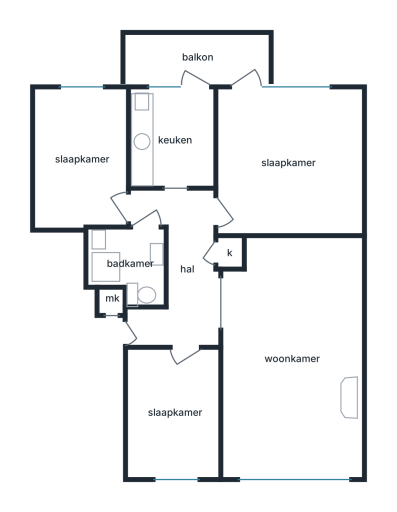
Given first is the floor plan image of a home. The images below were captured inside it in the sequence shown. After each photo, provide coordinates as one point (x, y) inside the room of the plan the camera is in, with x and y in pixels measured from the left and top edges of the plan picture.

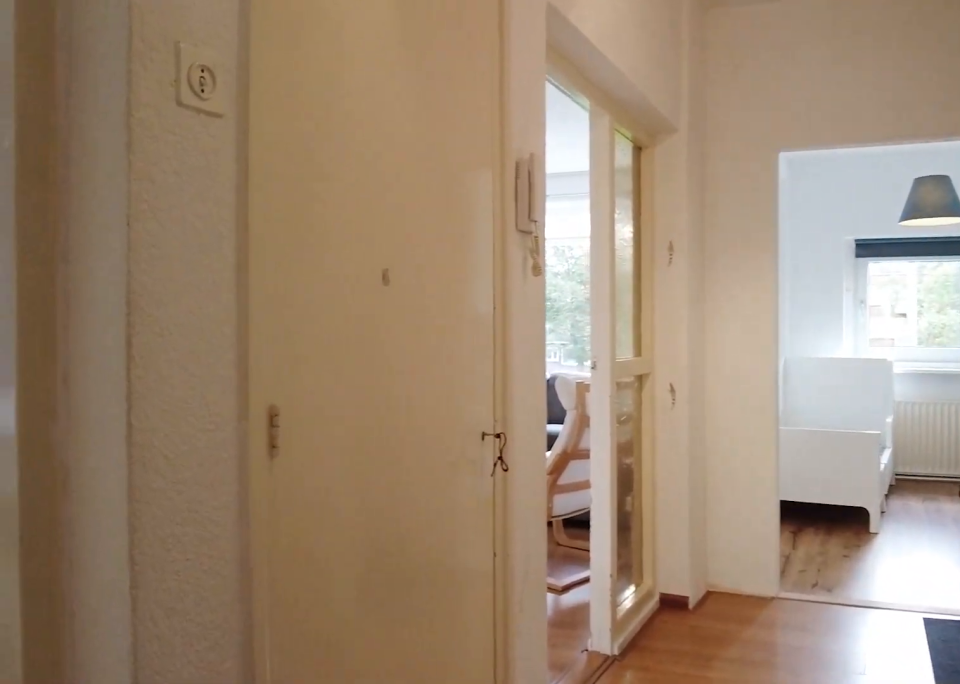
(181, 268)
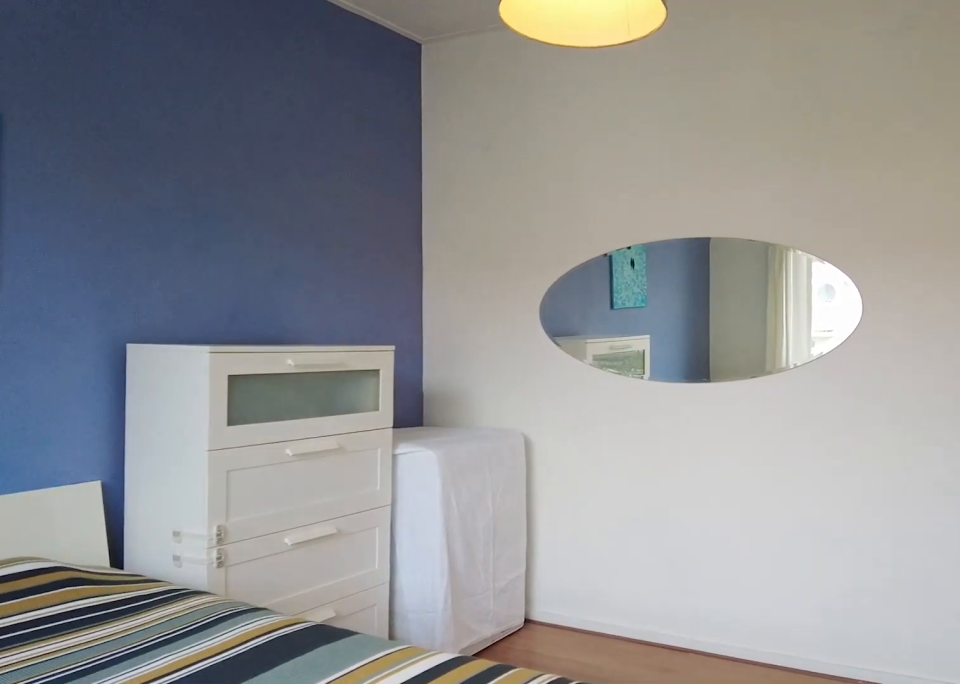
(288, 161)
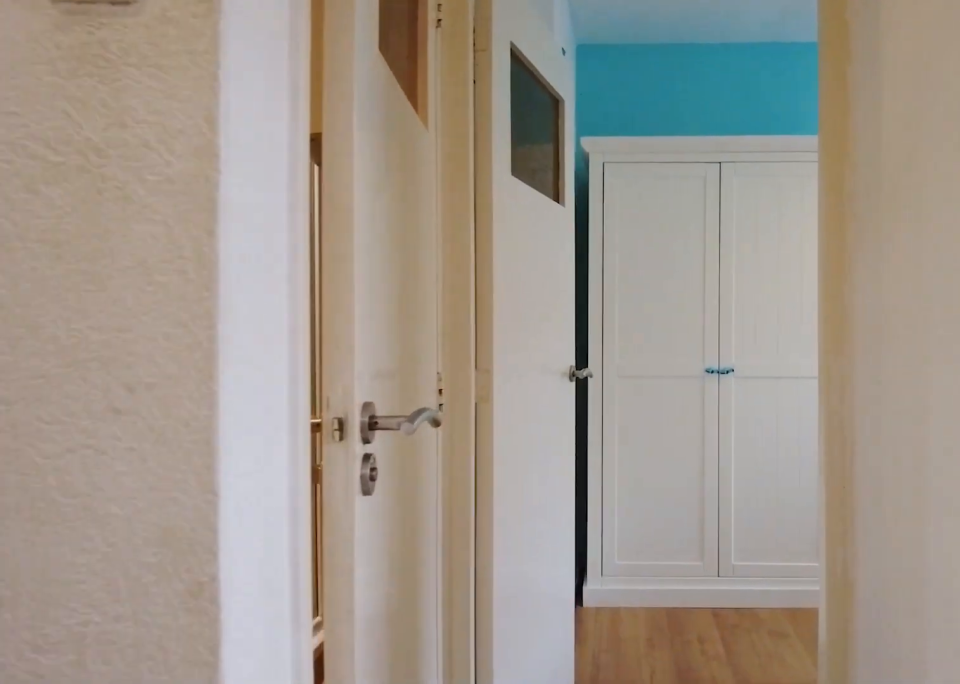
(181, 268)
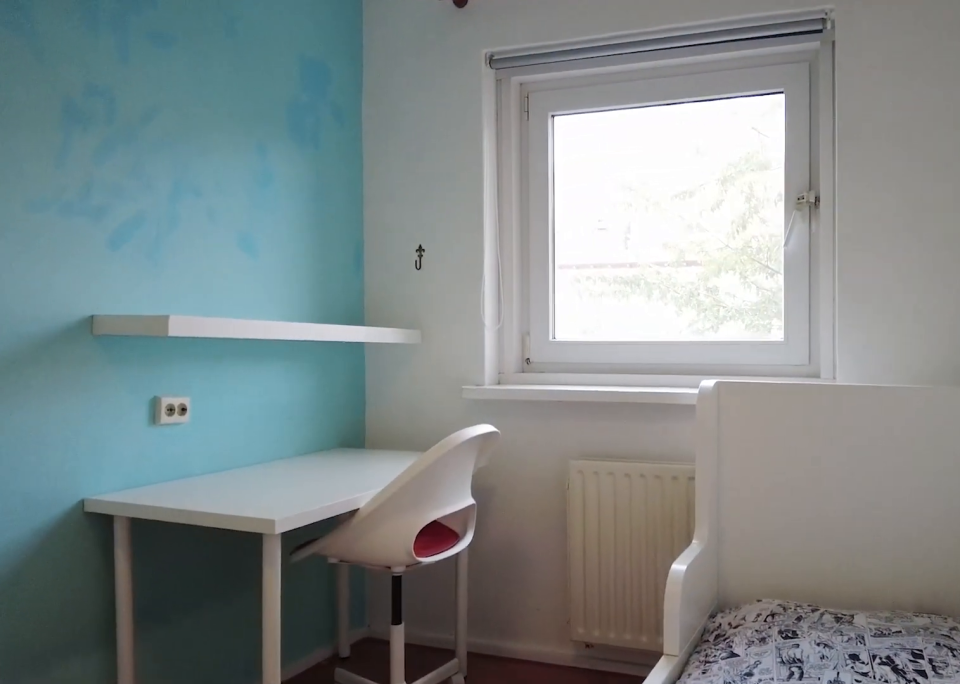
(83, 158)
